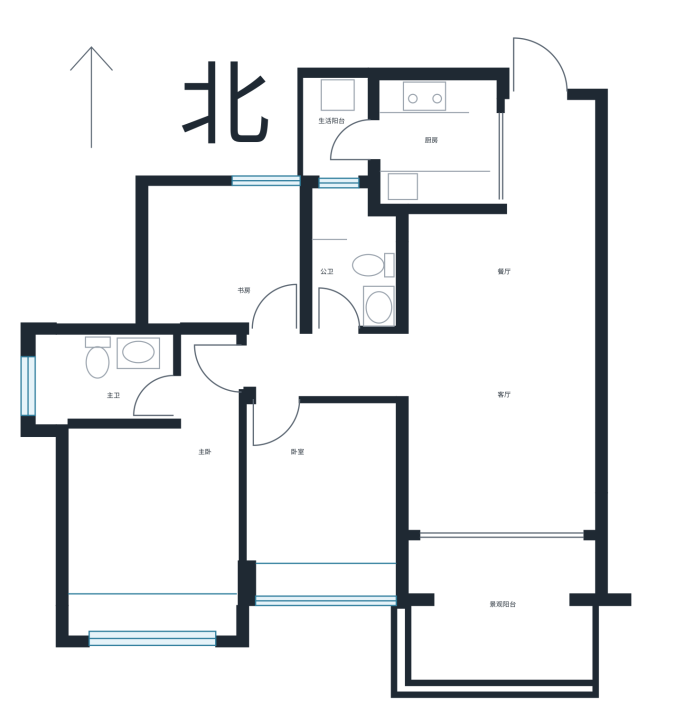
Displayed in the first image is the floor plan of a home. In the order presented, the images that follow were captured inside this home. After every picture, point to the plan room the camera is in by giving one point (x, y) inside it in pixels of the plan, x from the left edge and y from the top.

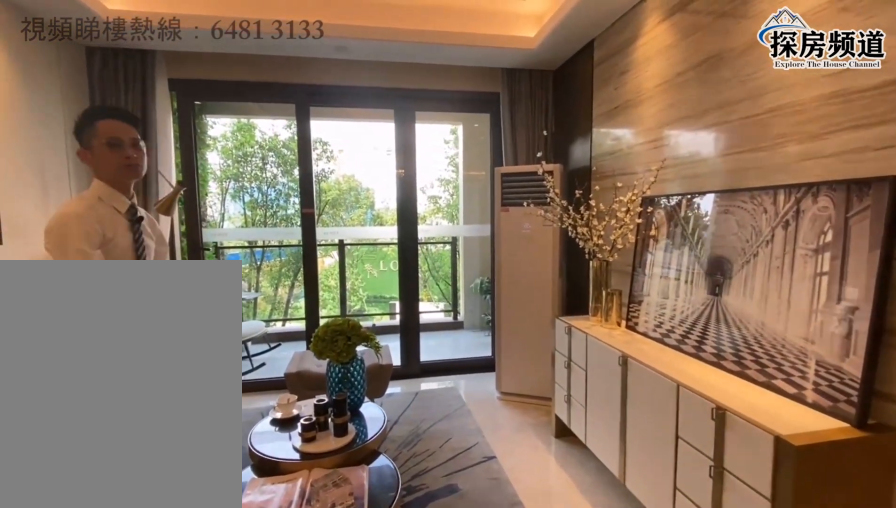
(499, 421)
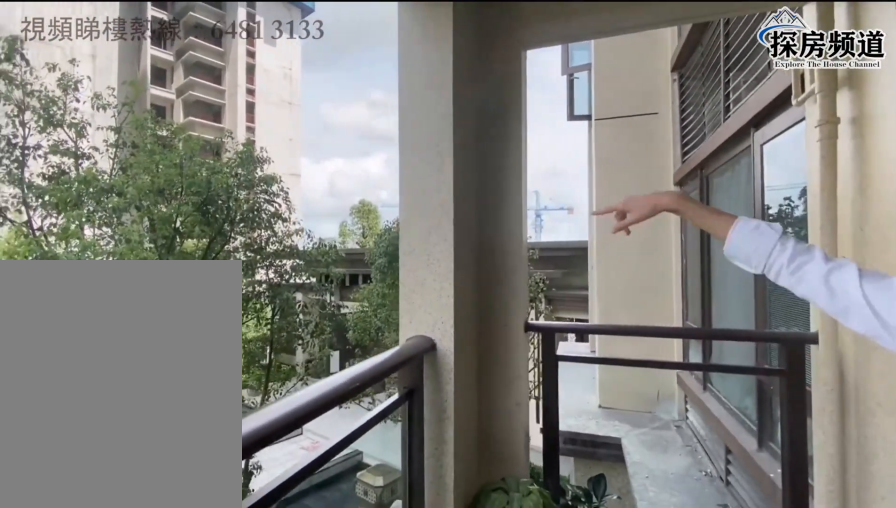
(499, 605)
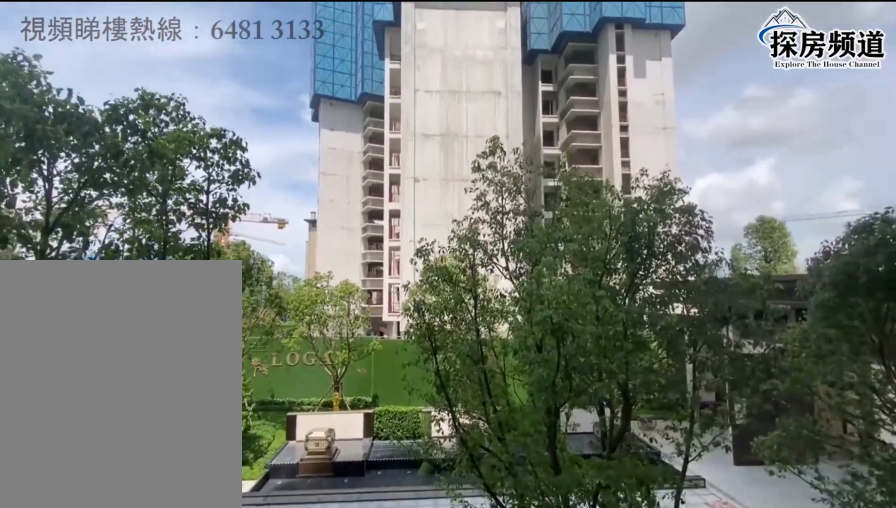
(499, 605)
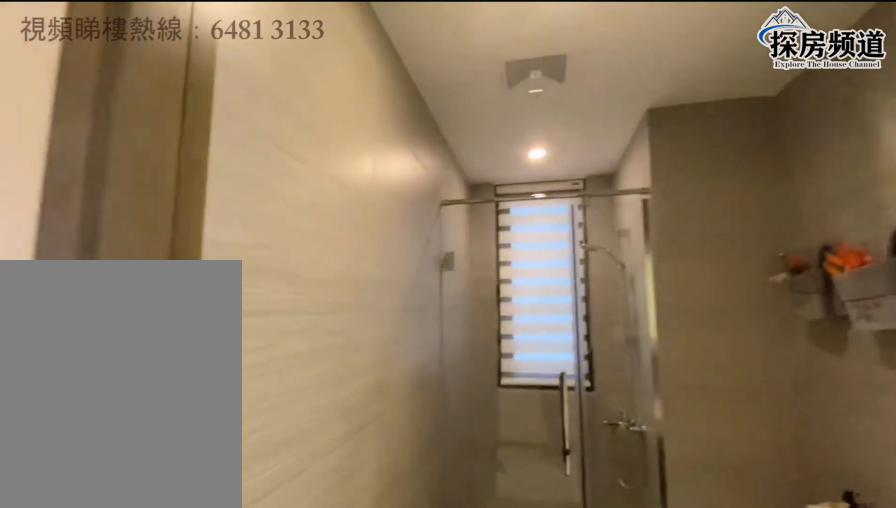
(353, 272)
